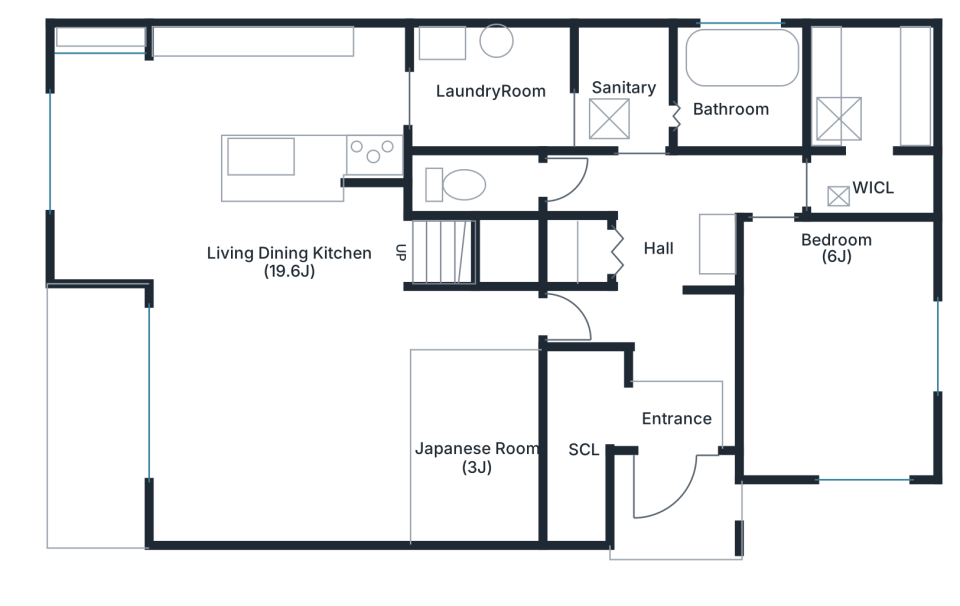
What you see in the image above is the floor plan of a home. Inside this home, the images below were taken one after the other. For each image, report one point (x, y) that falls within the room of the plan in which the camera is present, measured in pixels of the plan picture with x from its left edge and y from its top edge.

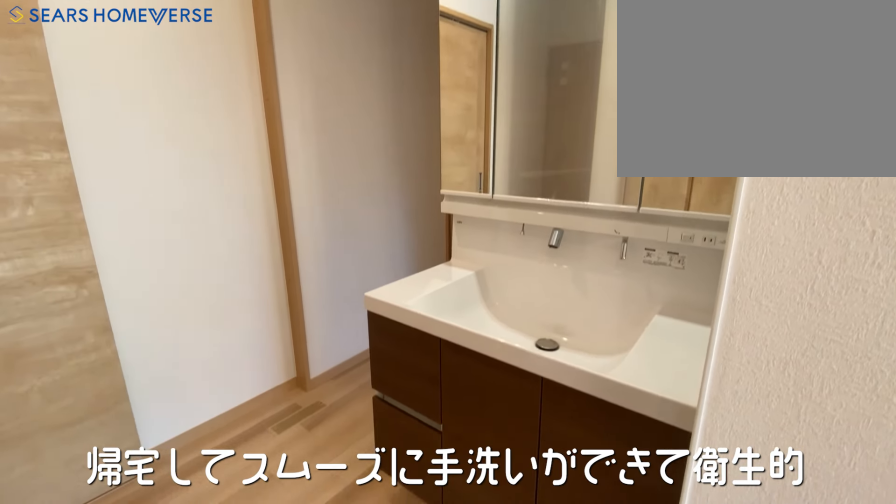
(657, 256)
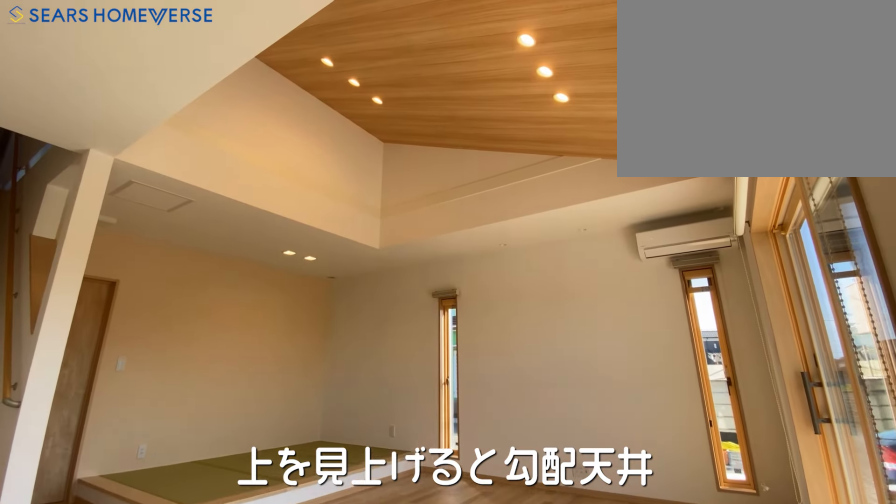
(260, 402)
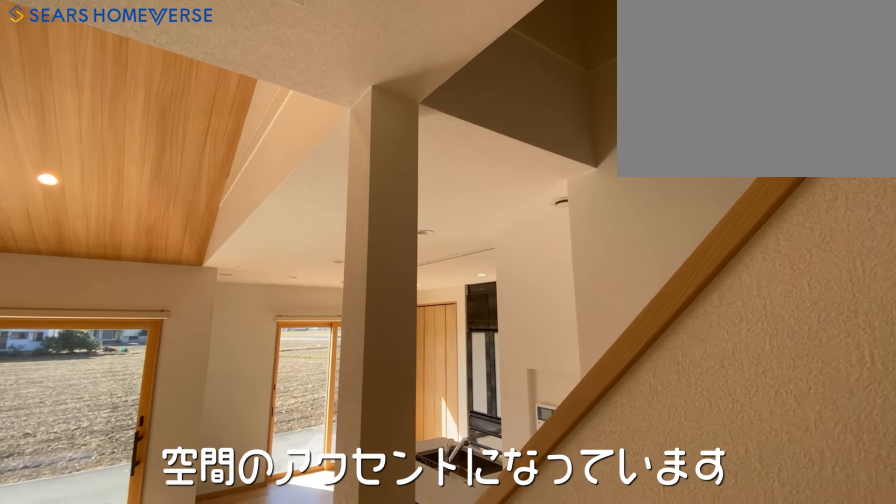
(260, 402)
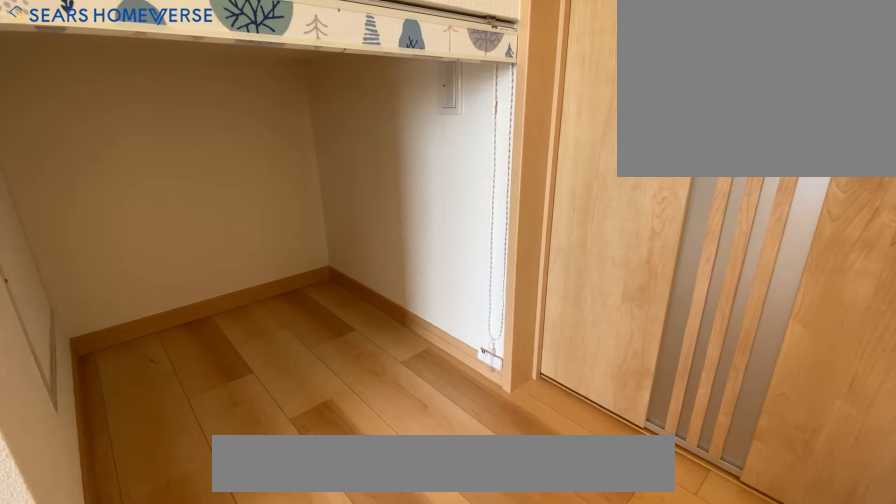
(500, 254)
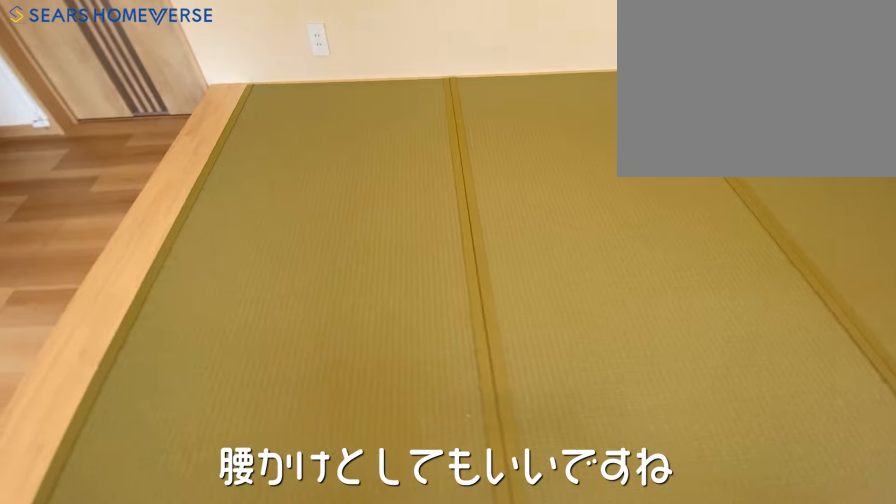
(480, 449)
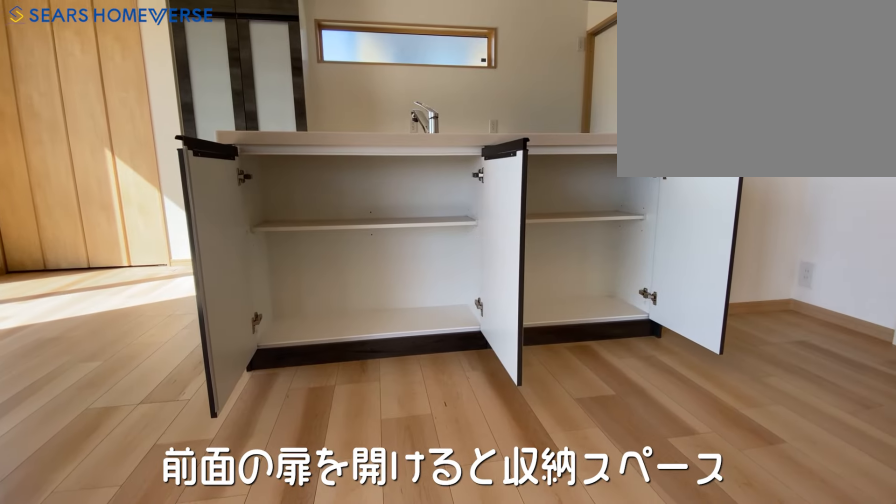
(289, 95)
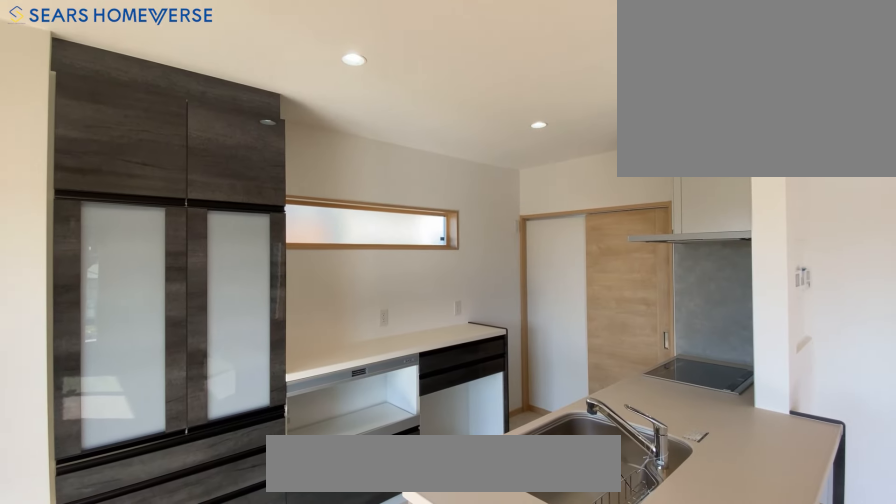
(289, 95)
